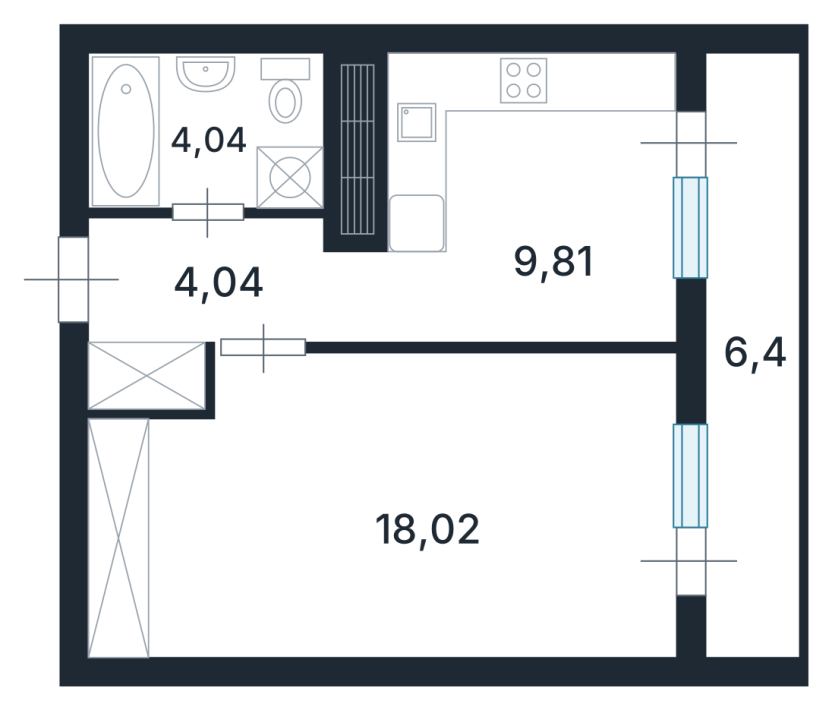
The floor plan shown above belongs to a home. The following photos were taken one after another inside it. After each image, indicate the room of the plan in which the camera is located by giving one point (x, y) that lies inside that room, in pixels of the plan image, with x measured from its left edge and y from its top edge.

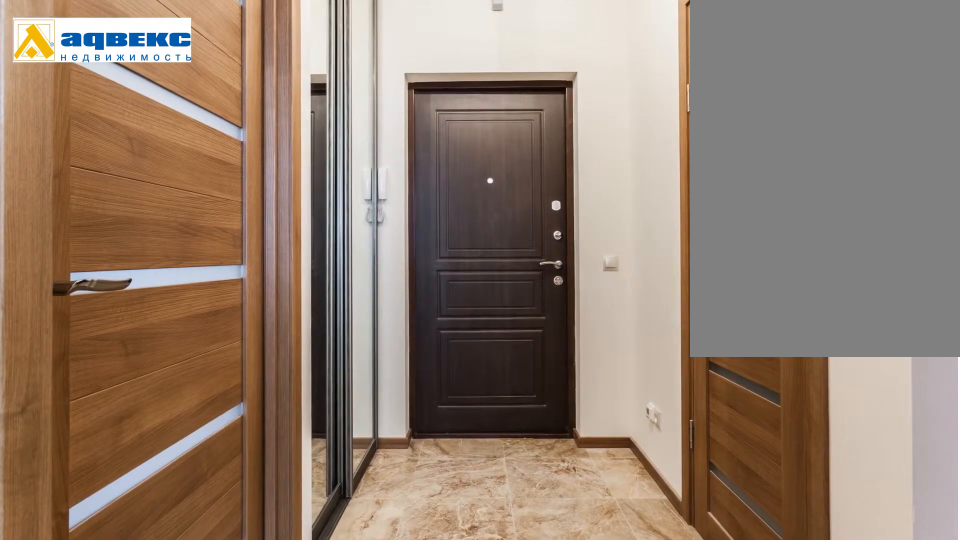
(216, 278)
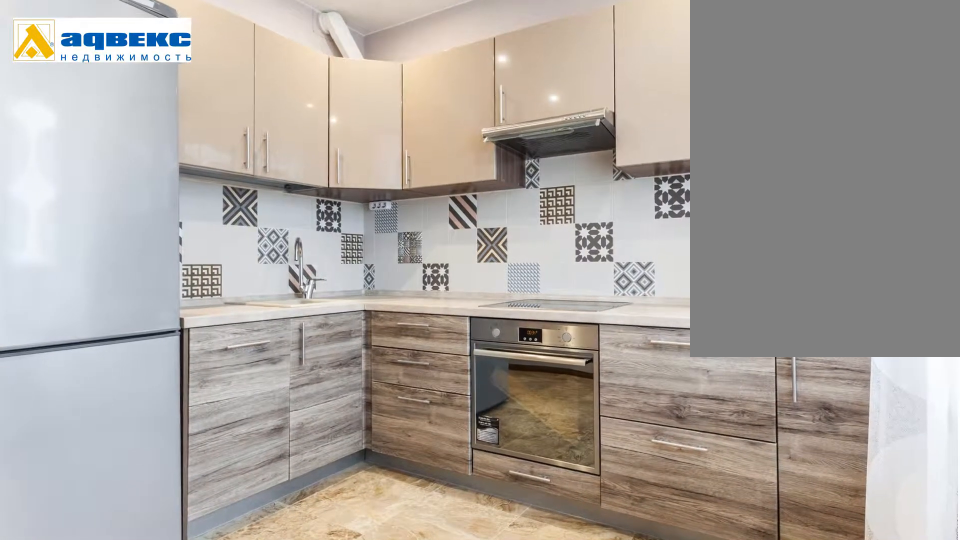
(560, 253)
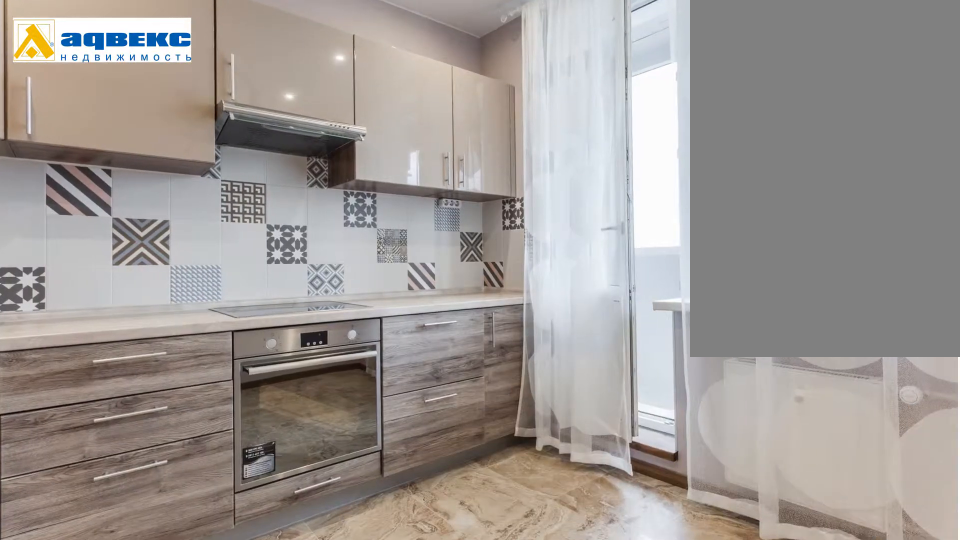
(560, 253)
